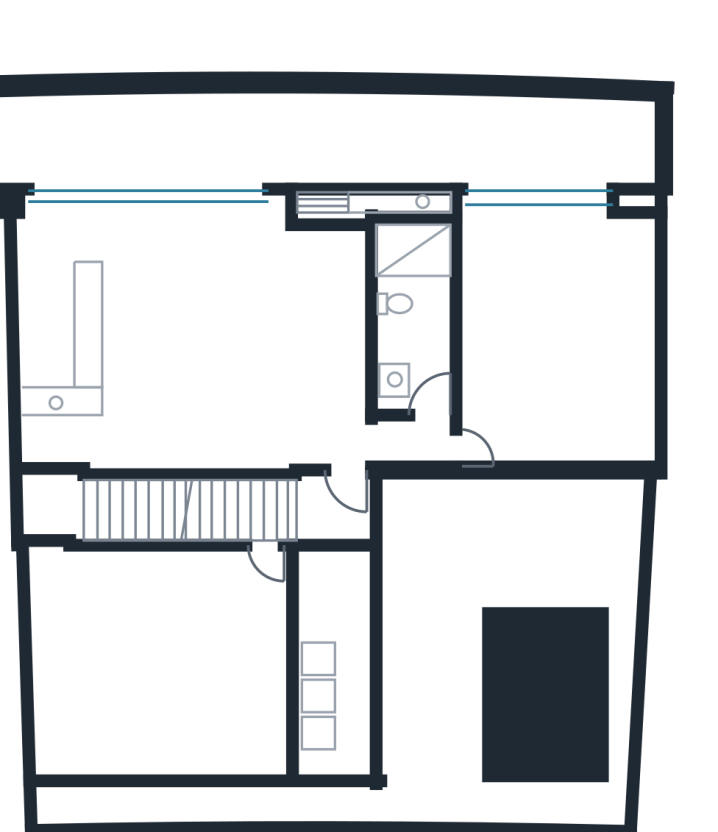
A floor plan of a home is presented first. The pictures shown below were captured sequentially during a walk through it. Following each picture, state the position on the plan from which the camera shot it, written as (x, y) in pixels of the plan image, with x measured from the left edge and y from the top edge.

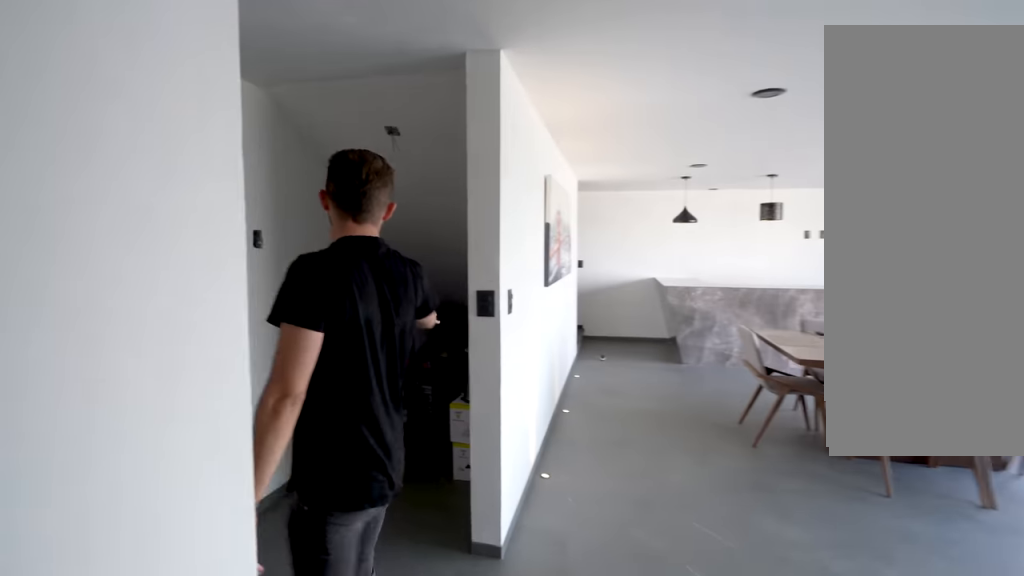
(413, 441)
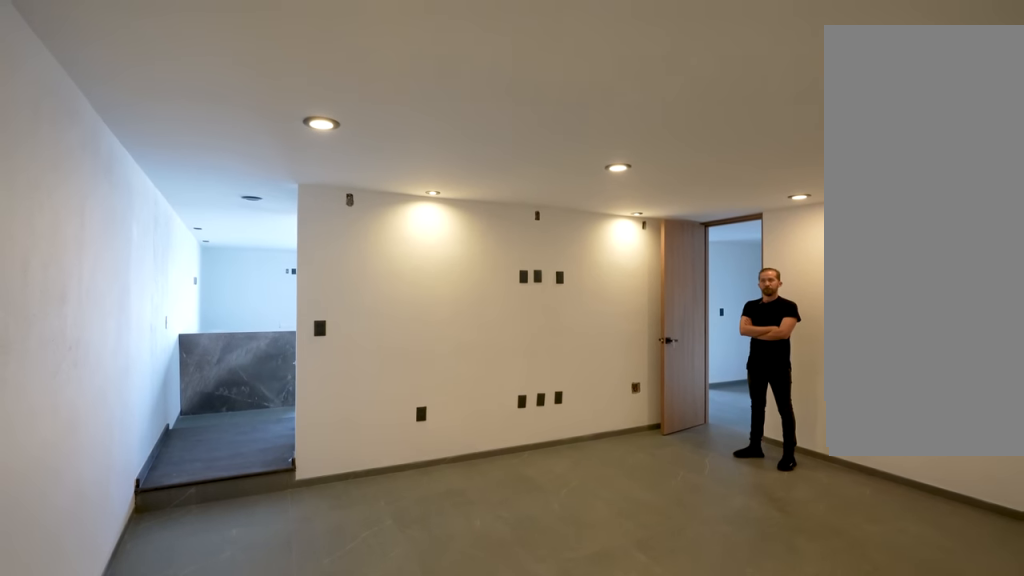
(53, 748)
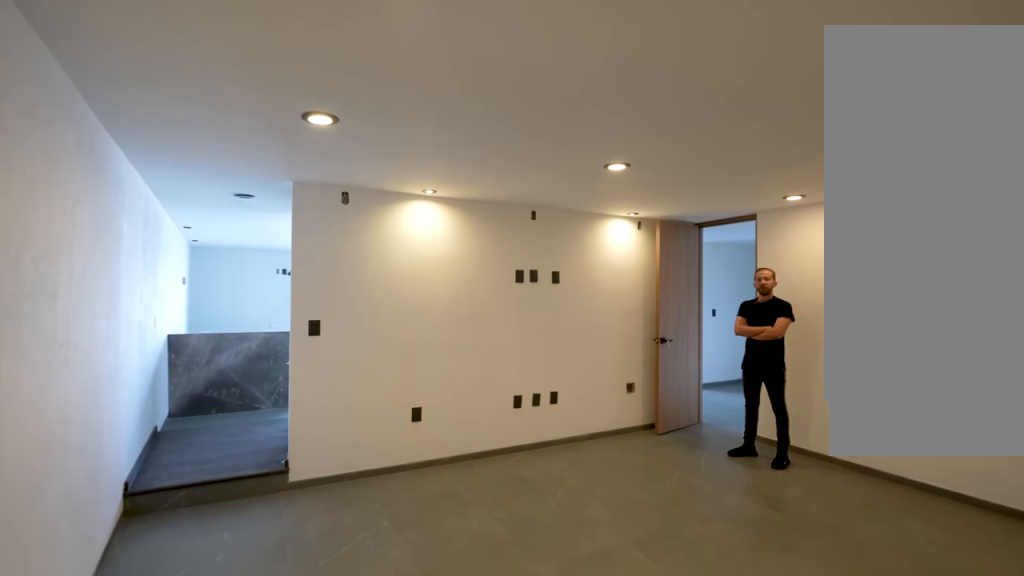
(53, 747)
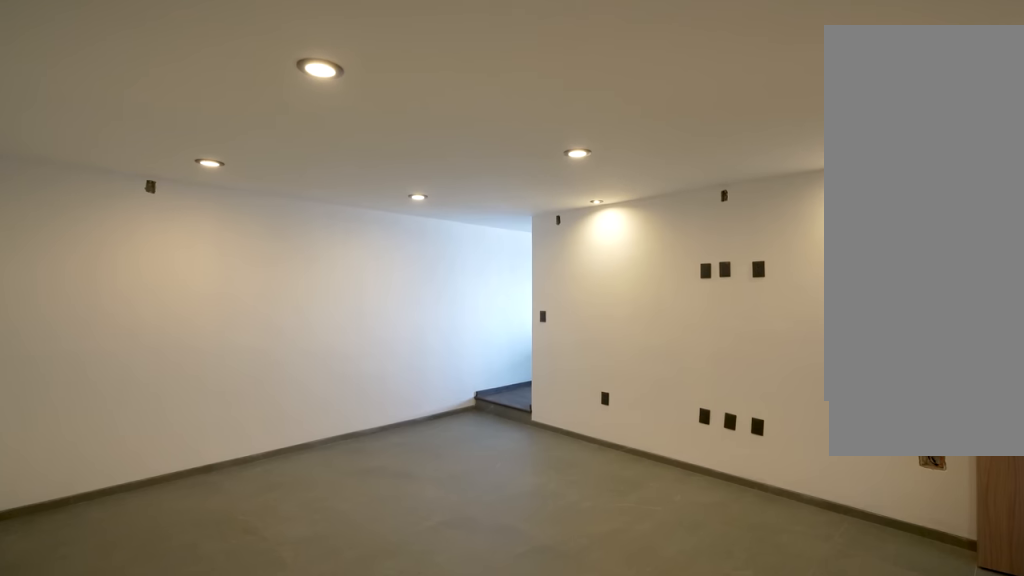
(228, 746)
